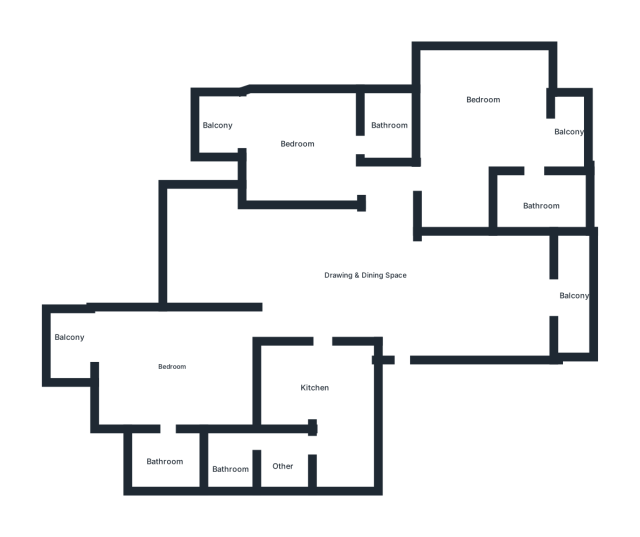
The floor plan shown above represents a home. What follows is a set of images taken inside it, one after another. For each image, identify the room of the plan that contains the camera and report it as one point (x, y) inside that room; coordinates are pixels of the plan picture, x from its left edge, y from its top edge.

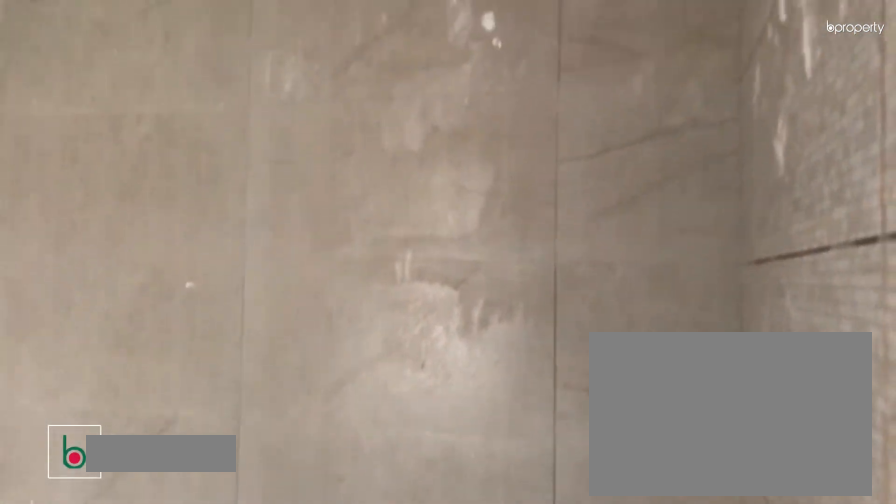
(535, 205)
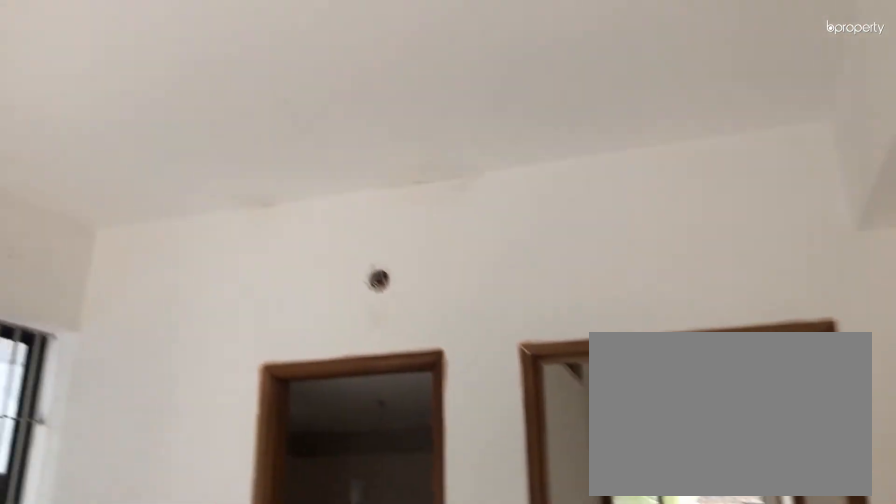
(316, 147)
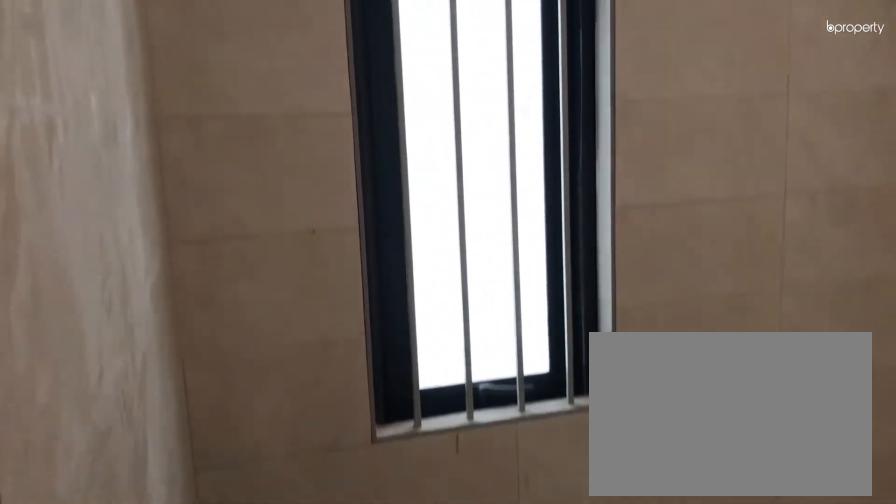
(396, 128)
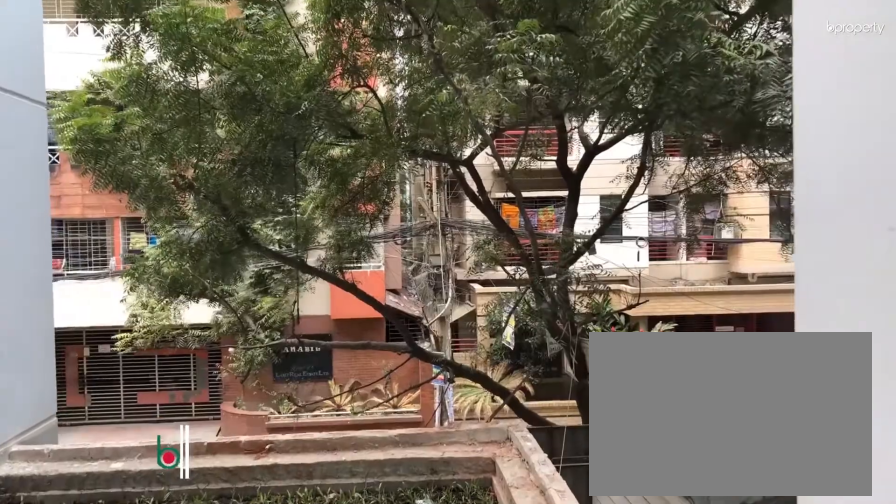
(239, 126)
